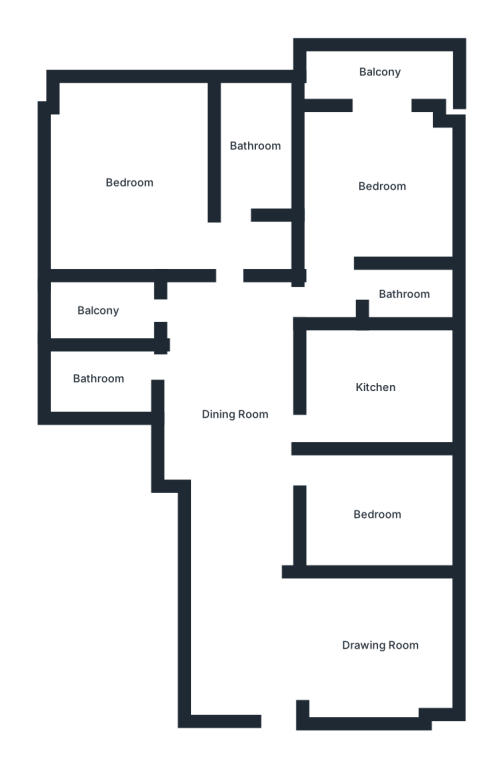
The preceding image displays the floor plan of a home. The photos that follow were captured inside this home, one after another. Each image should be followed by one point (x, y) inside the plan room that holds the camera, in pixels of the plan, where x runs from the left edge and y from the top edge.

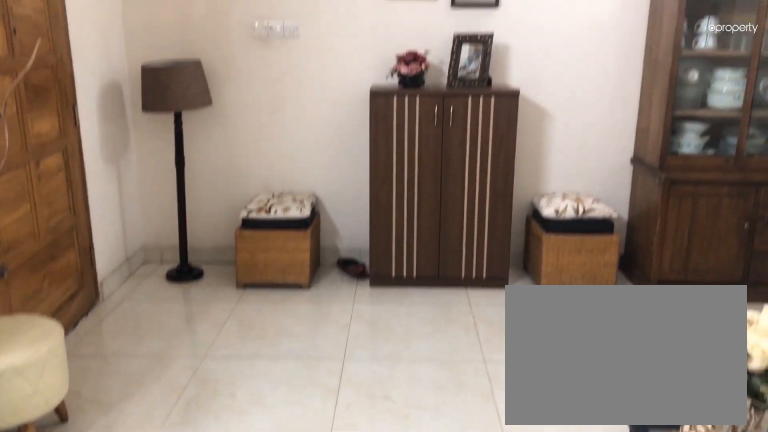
(379, 644)
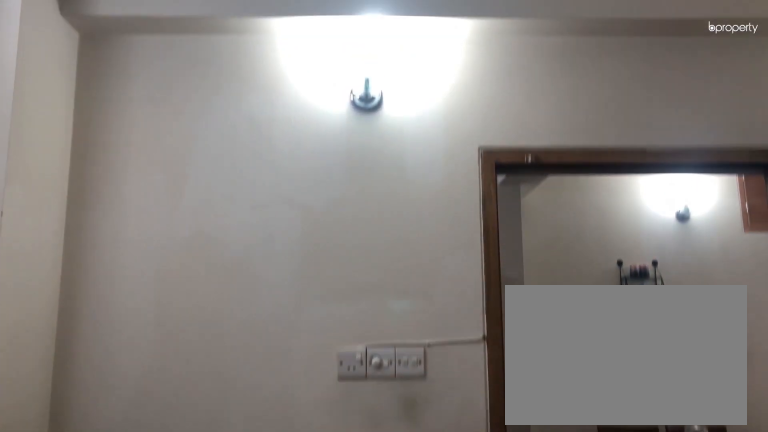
(374, 512)
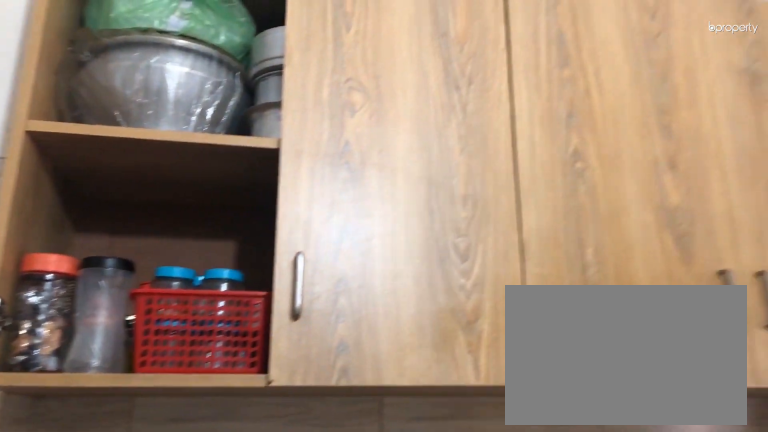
(374, 385)
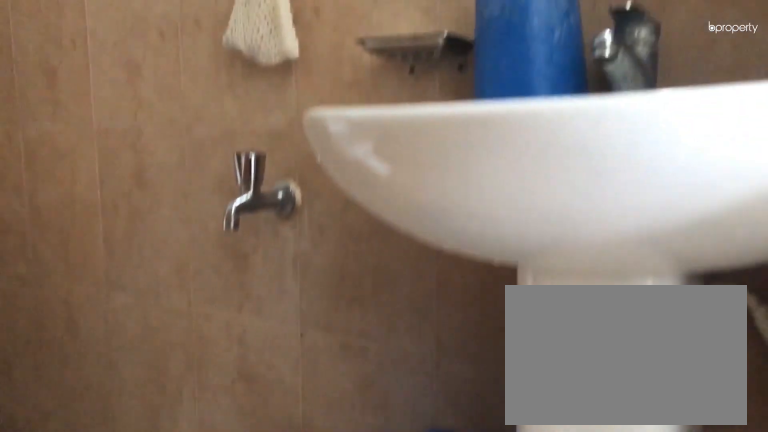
(406, 295)
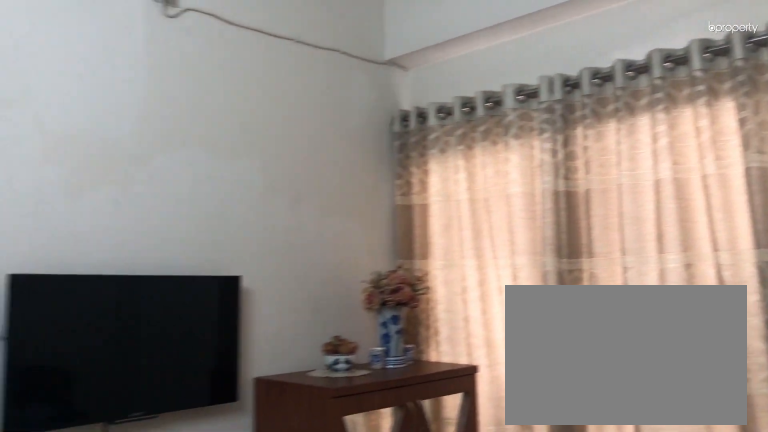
(126, 185)
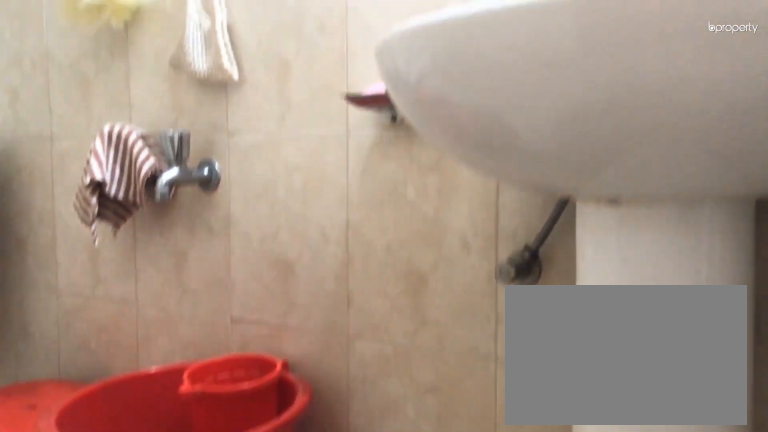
(253, 146)
